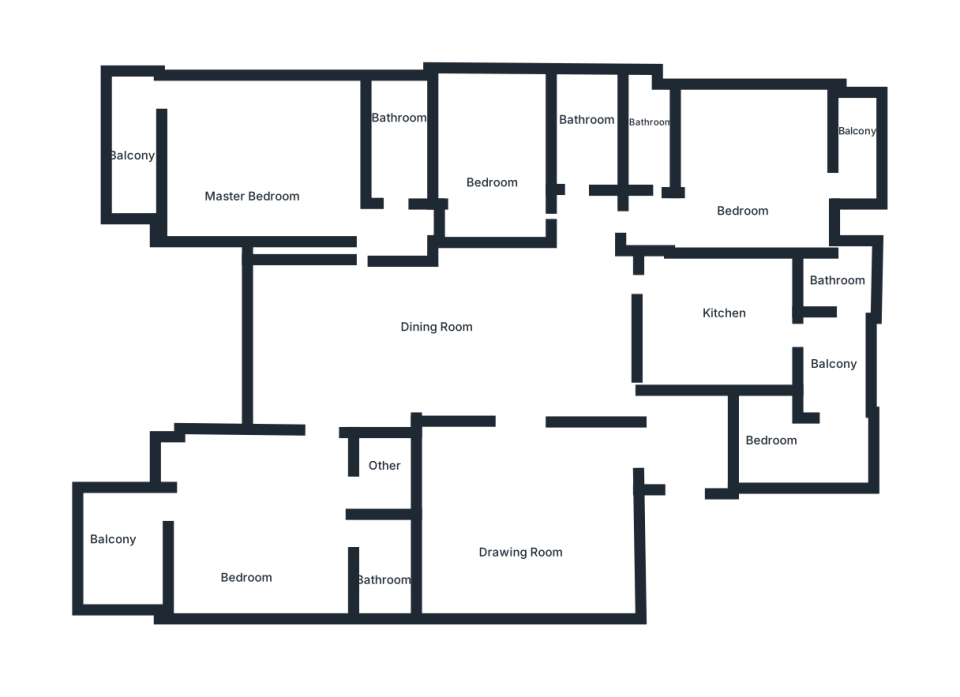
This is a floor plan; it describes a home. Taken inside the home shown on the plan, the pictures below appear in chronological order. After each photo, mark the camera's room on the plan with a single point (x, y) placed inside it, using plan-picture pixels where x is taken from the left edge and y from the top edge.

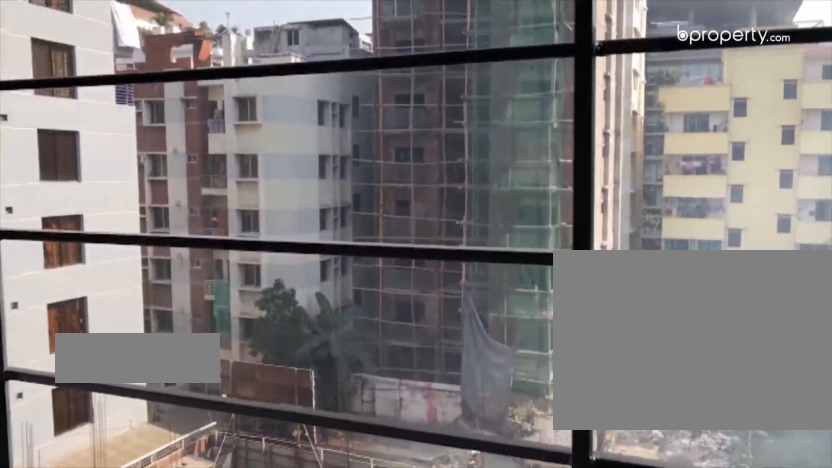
(856, 148)
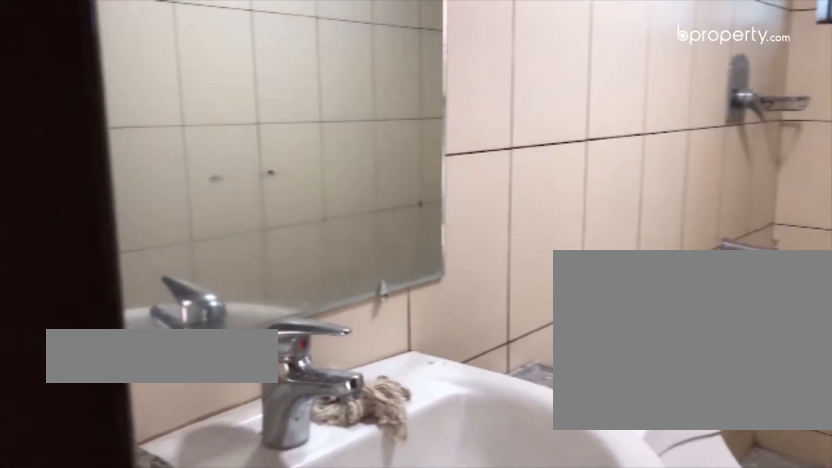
(652, 144)
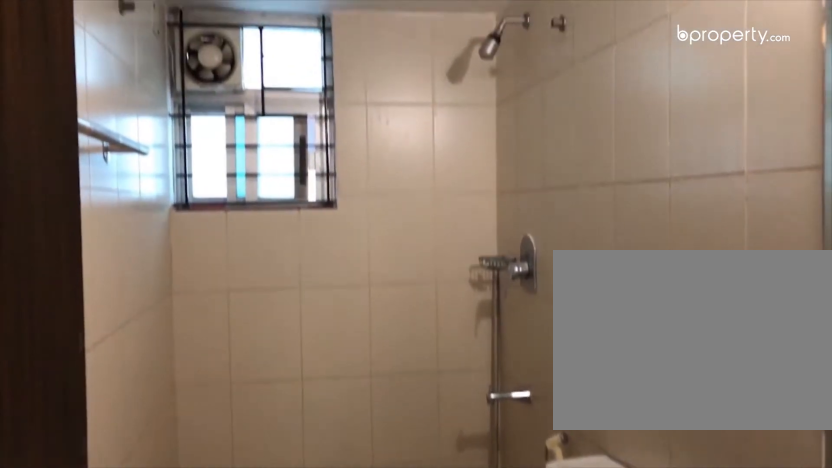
(587, 136)
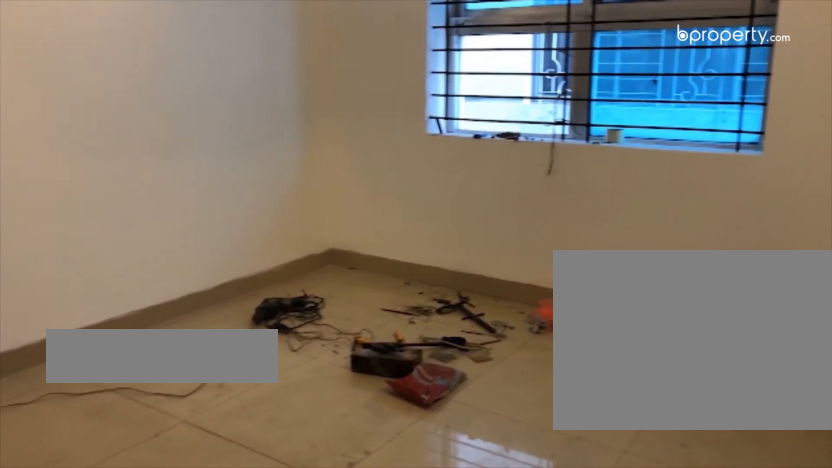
(492, 172)
